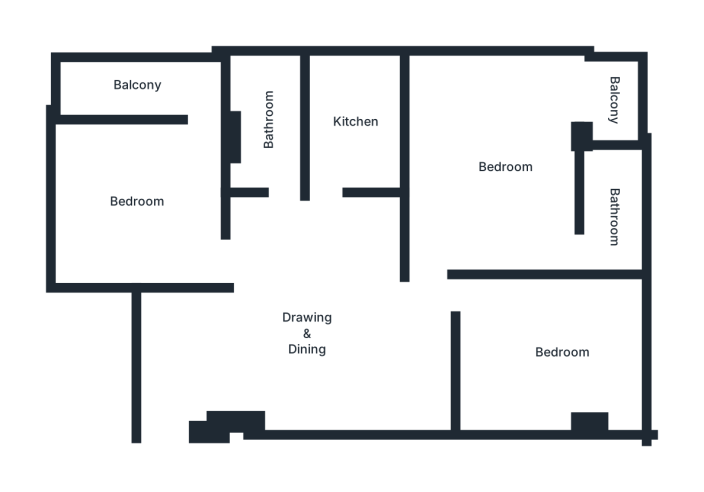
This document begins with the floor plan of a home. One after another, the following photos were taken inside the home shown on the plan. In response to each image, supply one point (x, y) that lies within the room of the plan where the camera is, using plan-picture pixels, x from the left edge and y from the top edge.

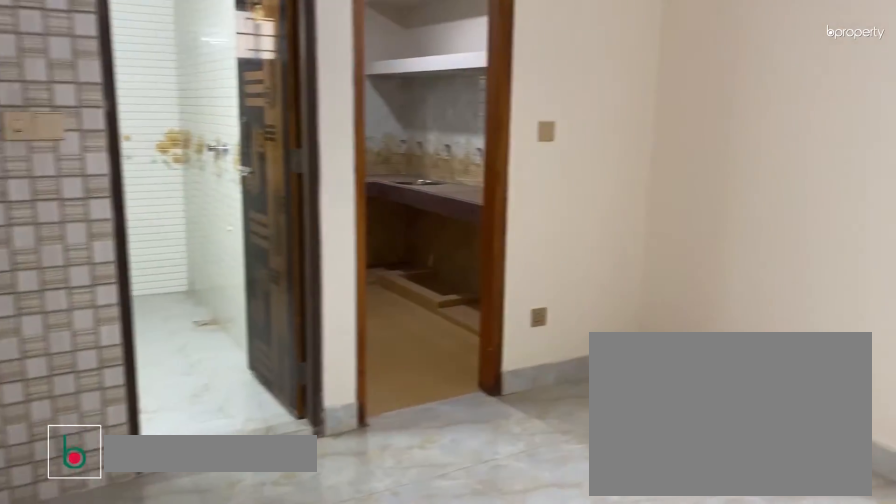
(314, 339)
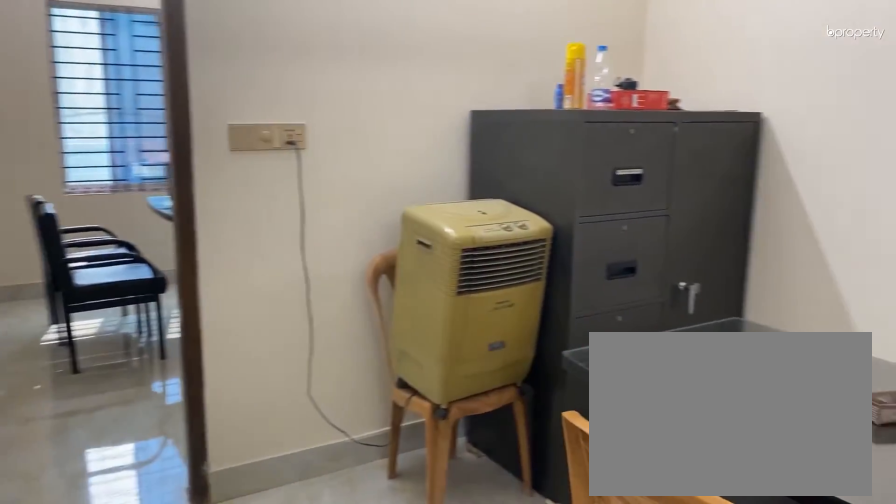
(314, 339)
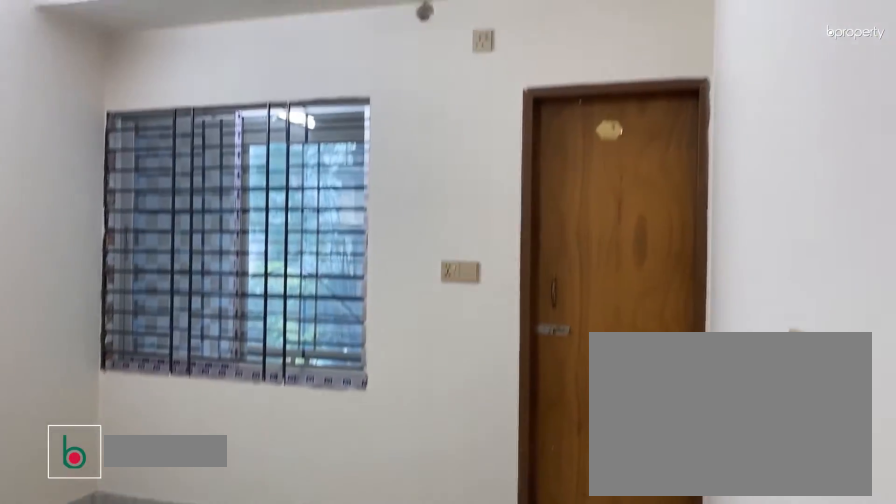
(142, 203)
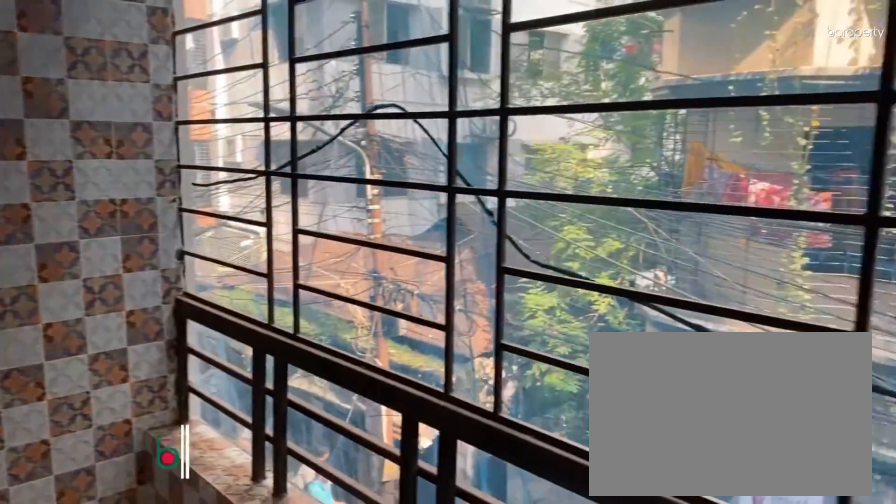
(150, 83)
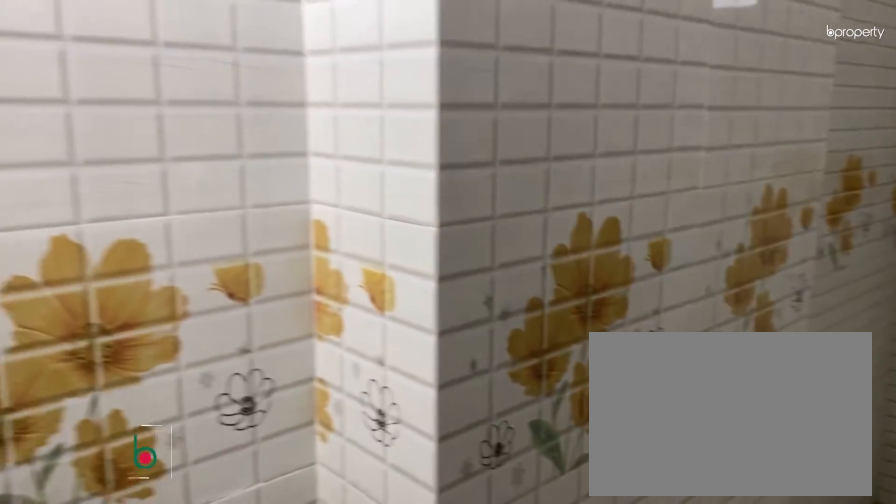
(271, 117)
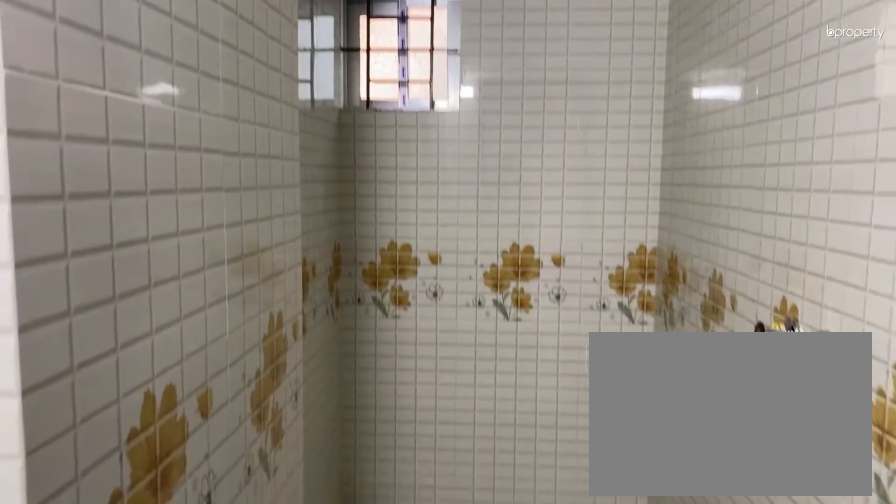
(271, 117)
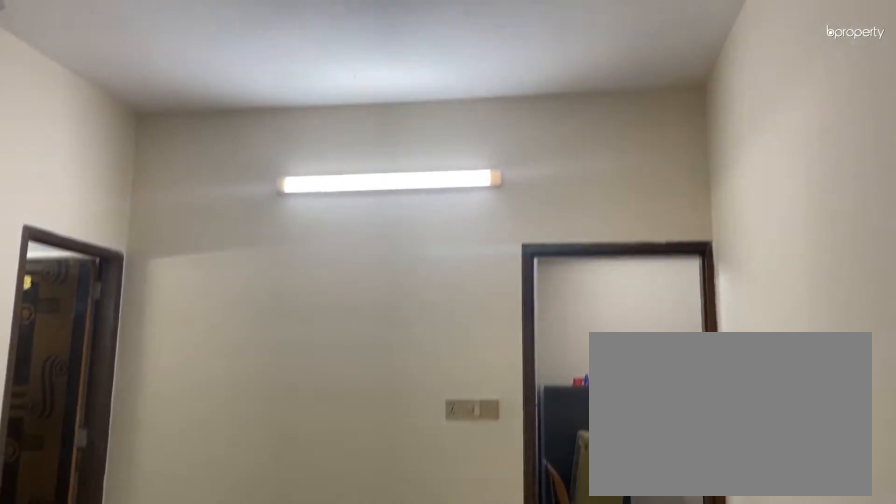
(506, 166)
